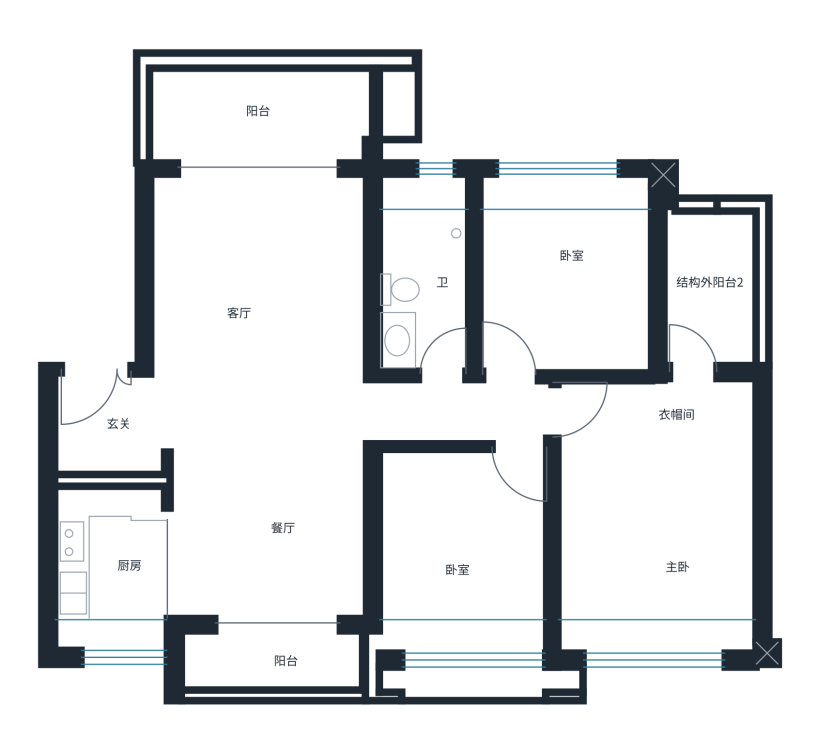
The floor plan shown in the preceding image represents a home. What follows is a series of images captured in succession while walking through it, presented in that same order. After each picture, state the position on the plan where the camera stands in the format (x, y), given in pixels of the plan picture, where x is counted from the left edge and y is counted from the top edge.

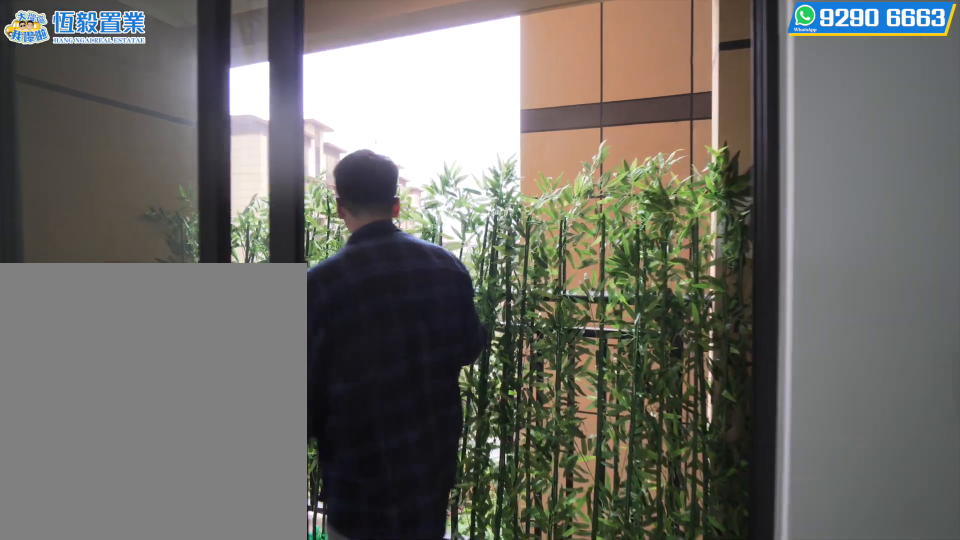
(258, 653)
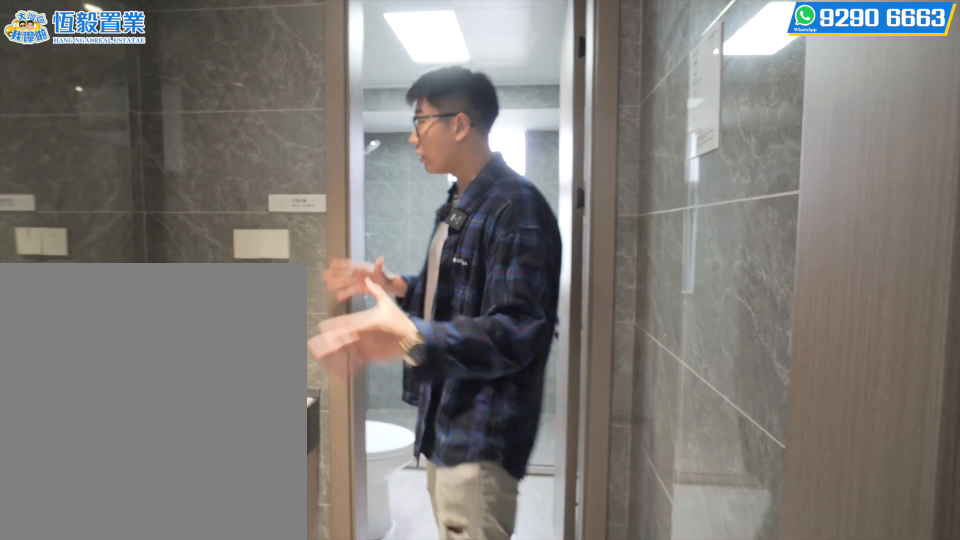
(439, 329)
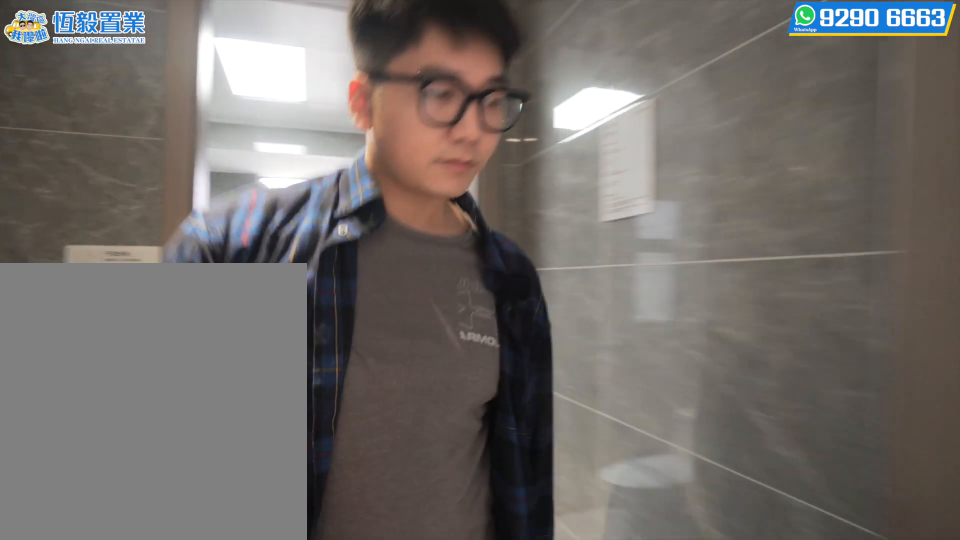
(441, 368)
